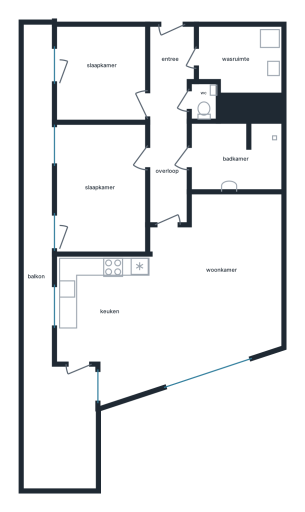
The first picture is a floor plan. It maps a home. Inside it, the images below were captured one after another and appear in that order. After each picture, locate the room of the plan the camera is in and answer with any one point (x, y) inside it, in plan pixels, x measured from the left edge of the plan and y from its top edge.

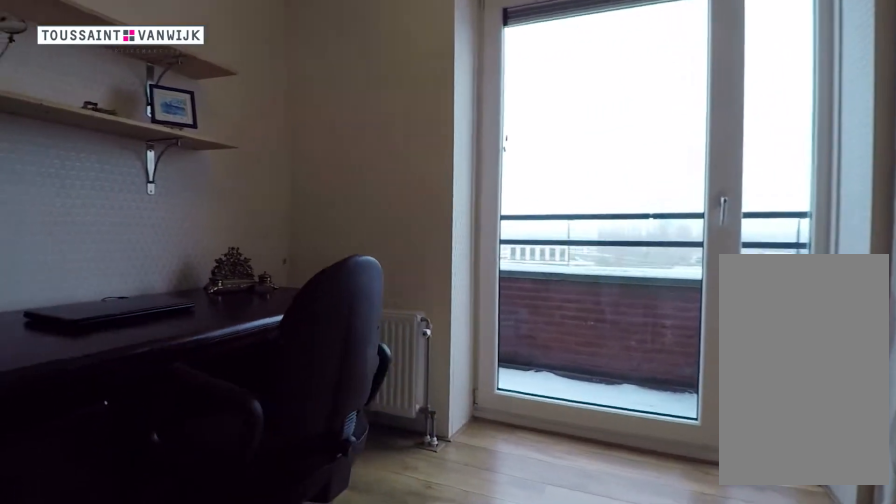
(102, 74)
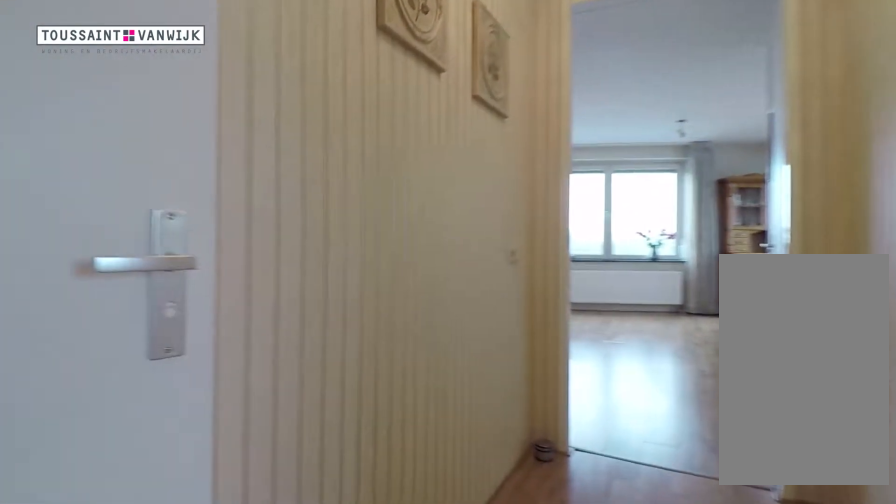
(169, 122)
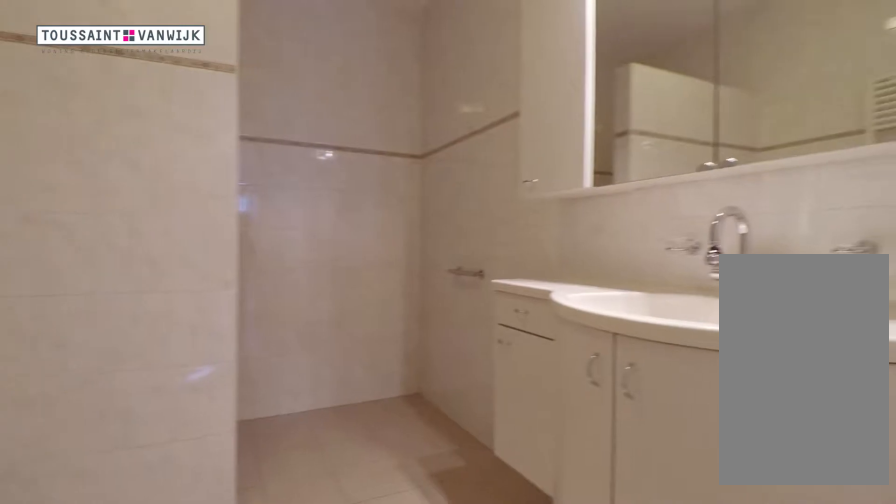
(235, 157)
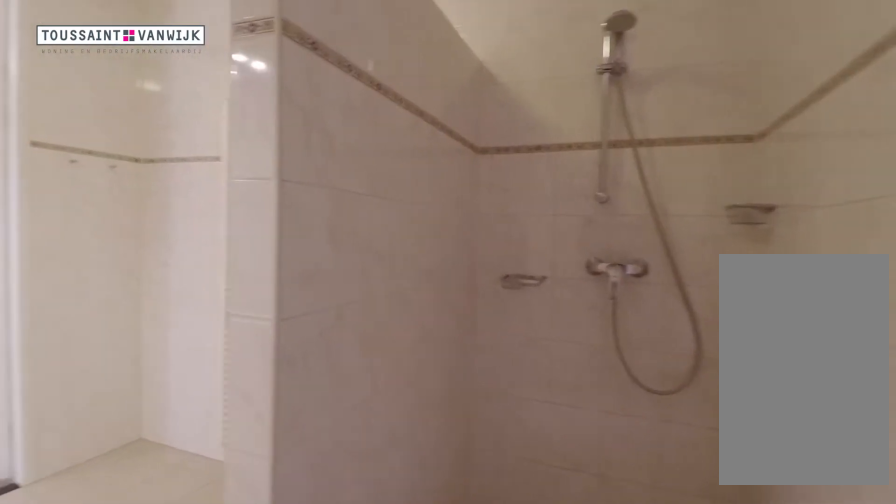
(235, 157)
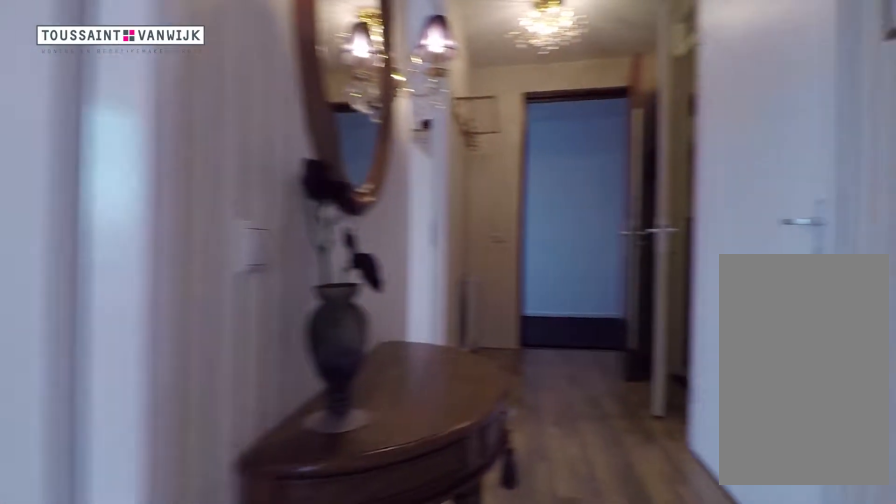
(169, 121)
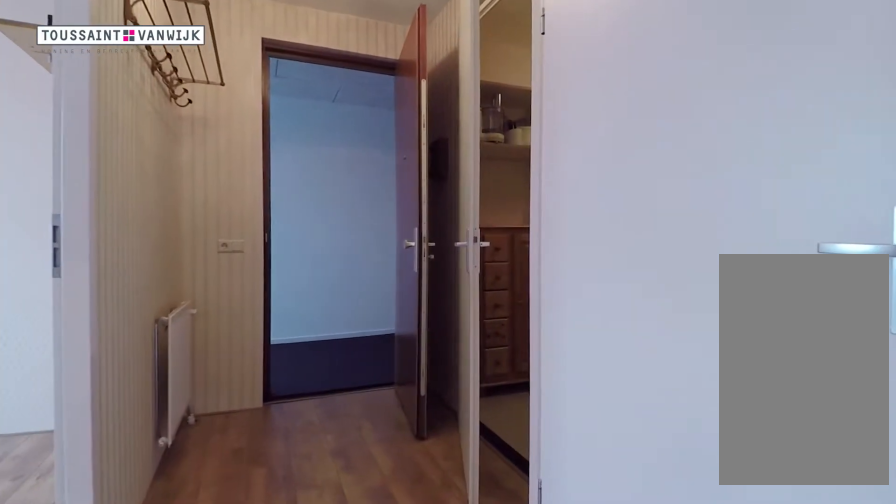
(169, 121)
